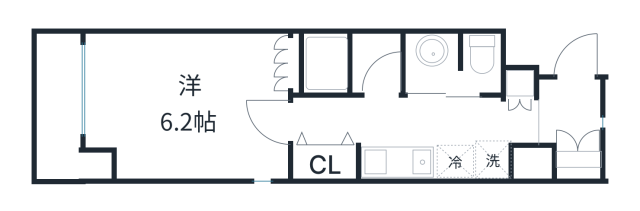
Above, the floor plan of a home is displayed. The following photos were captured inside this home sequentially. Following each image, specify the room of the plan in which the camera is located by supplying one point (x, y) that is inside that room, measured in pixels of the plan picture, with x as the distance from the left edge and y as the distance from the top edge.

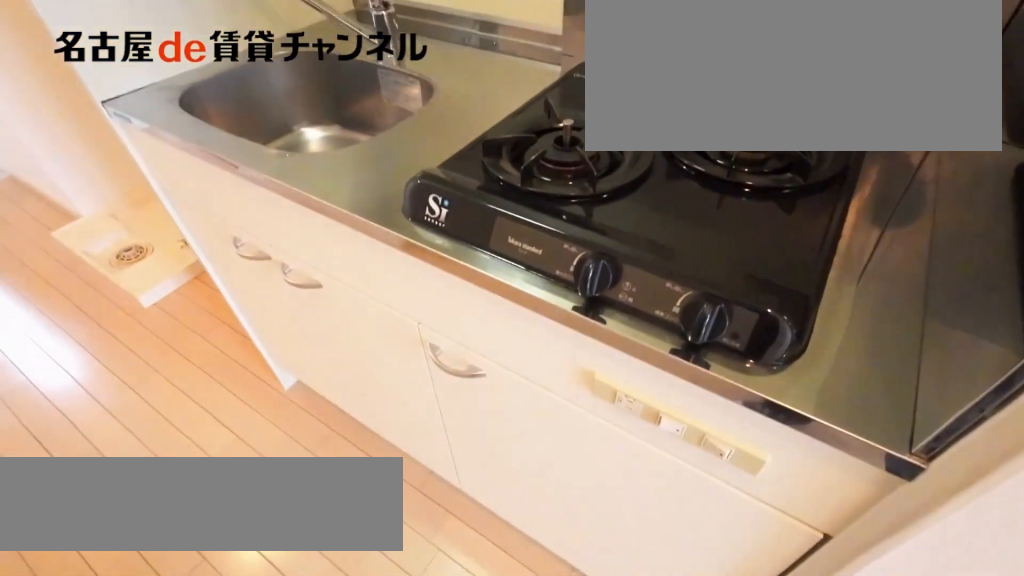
(414, 162)
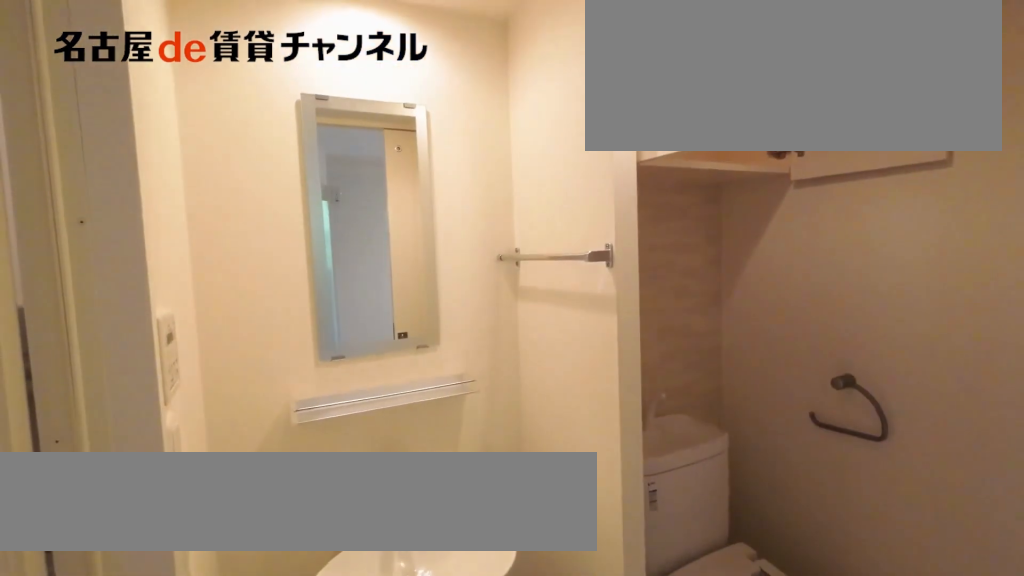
(453, 64)
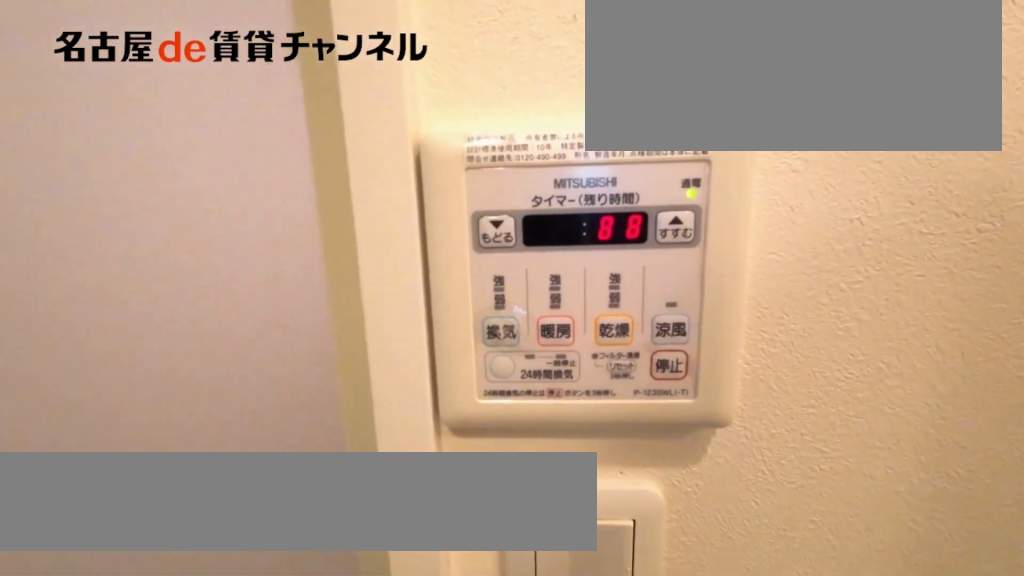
(453, 64)
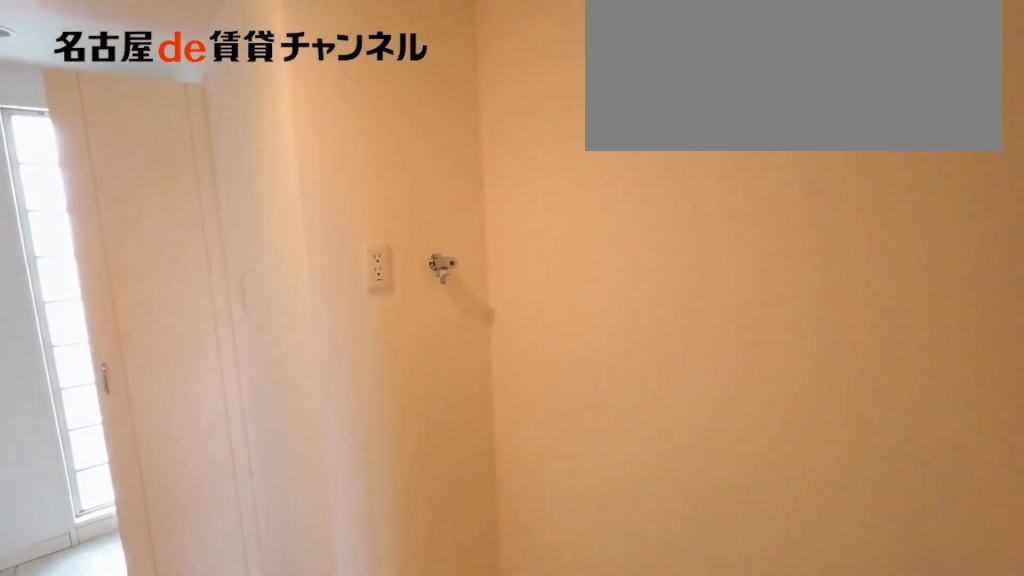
(493, 159)
